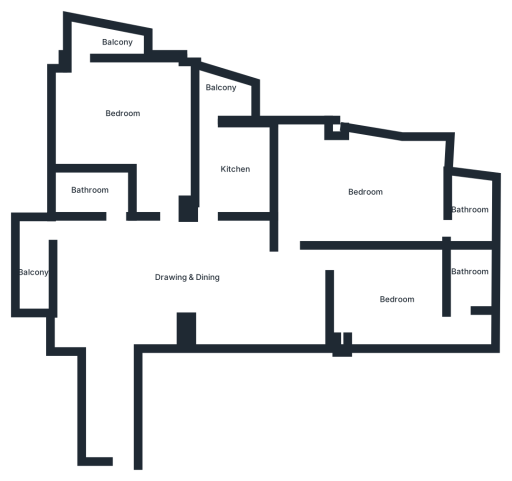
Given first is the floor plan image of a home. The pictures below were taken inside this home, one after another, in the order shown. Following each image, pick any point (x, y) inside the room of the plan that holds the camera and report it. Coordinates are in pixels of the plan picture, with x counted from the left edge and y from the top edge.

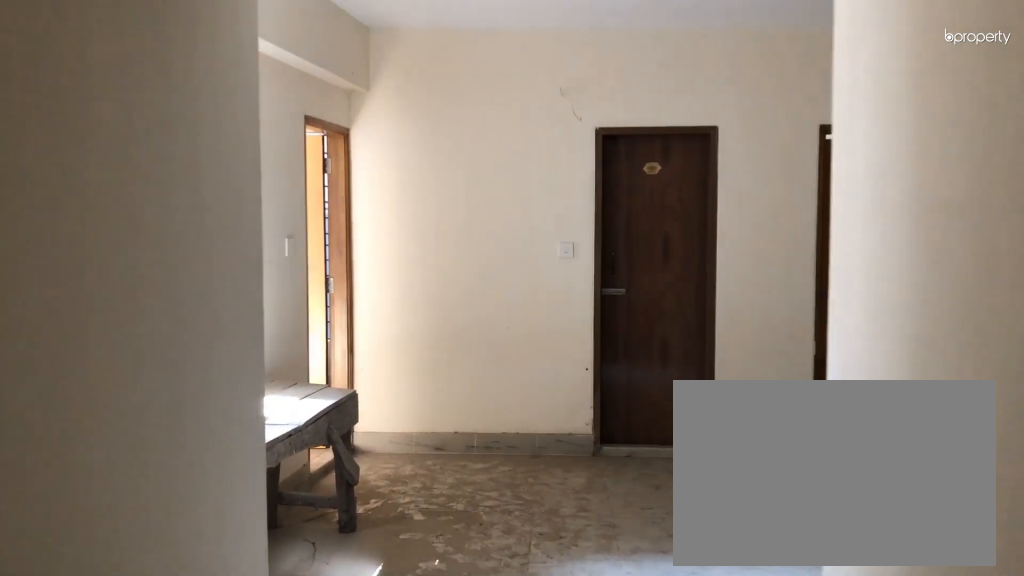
(116, 389)
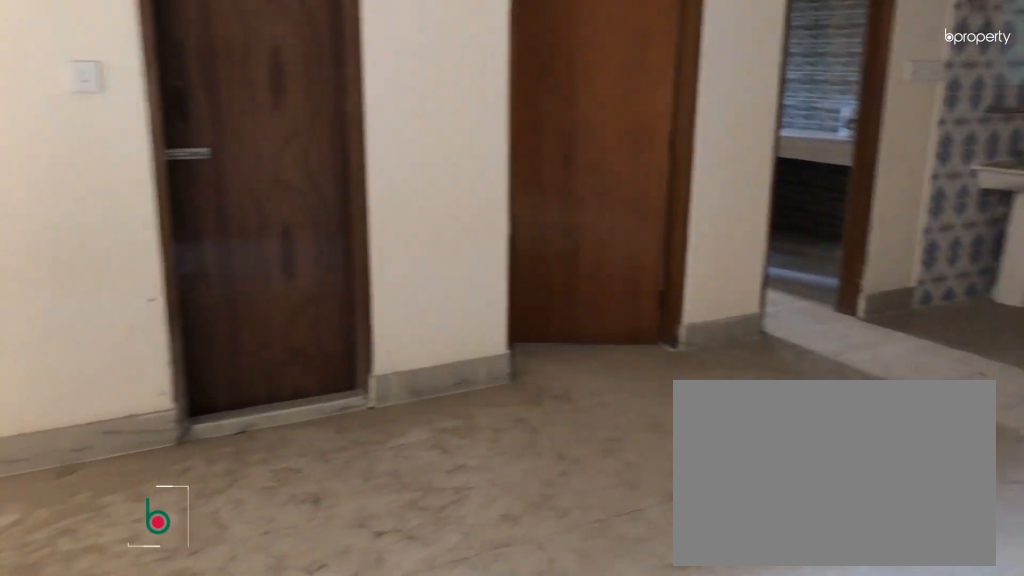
(188, 270)
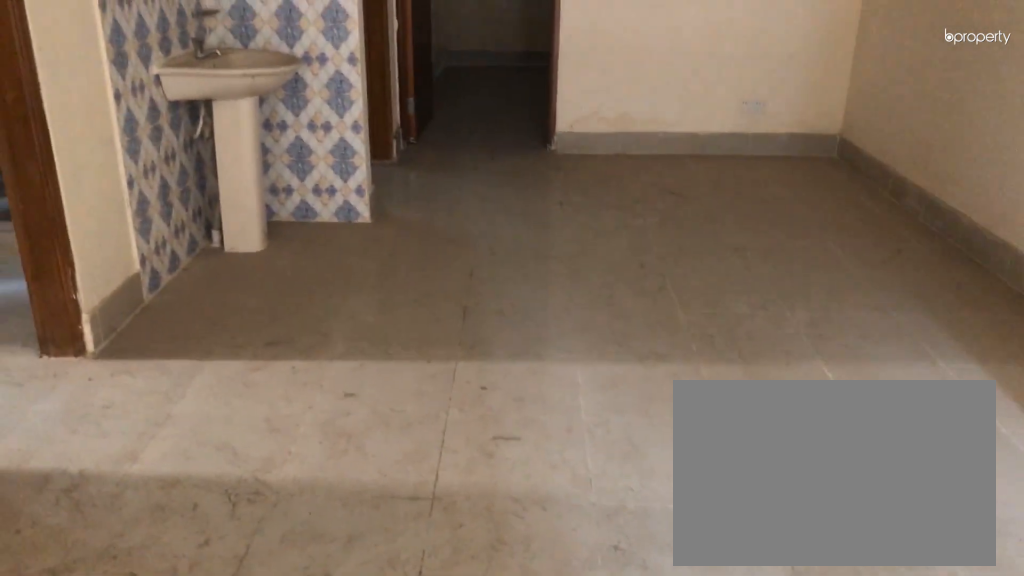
(188, 270)
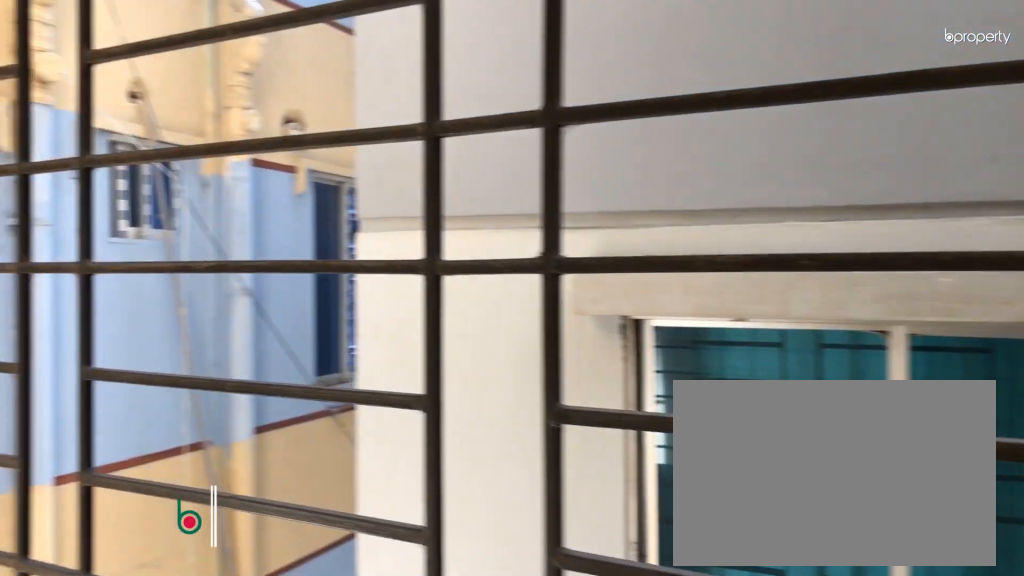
(34, 268)
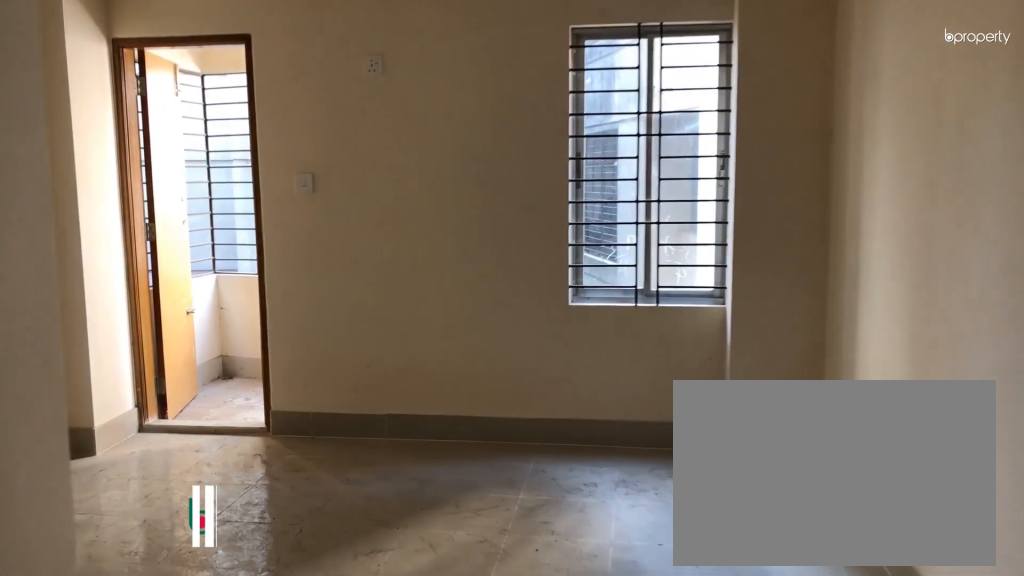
(126, 115)
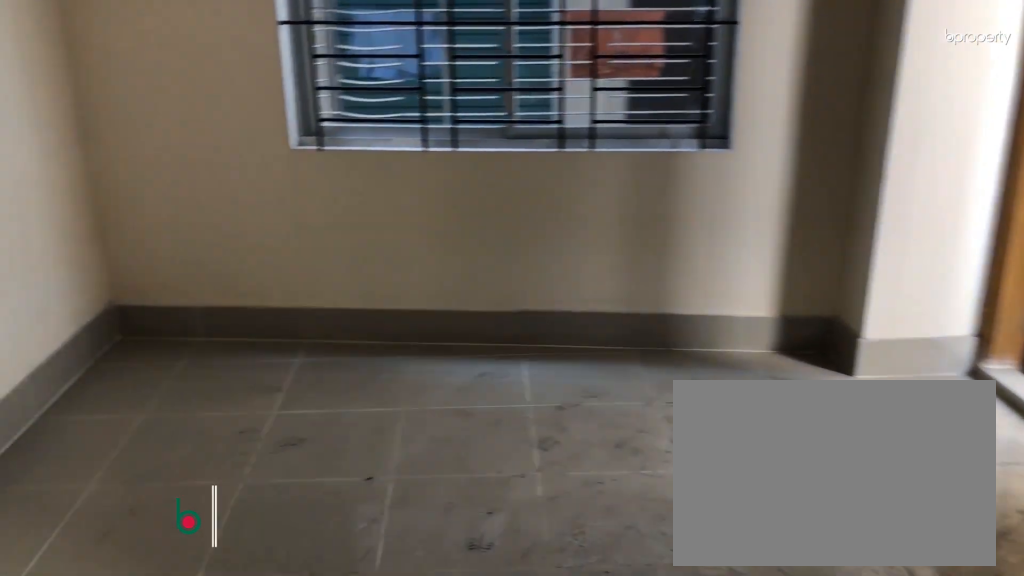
(126, 115)
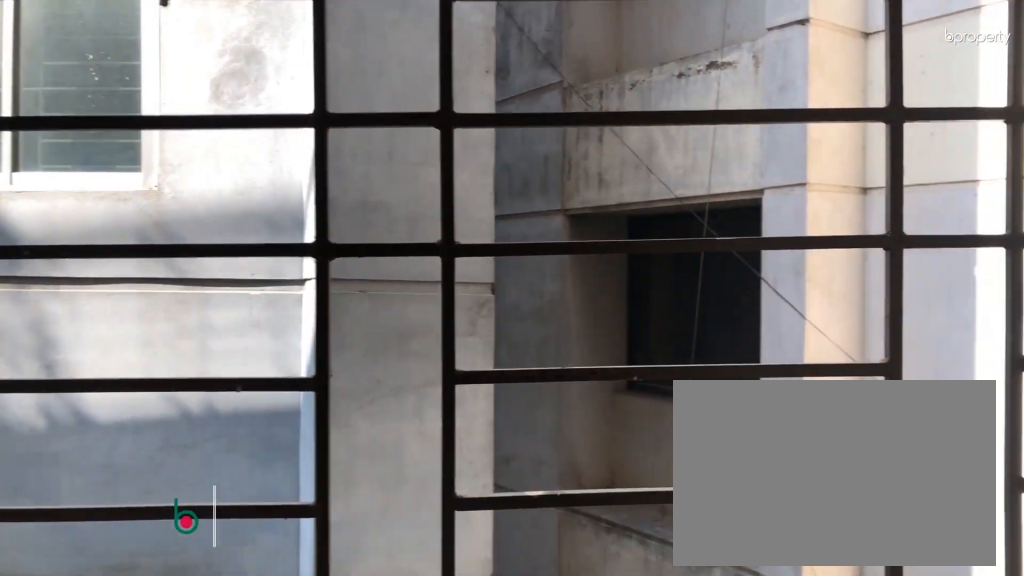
(100, 40)
